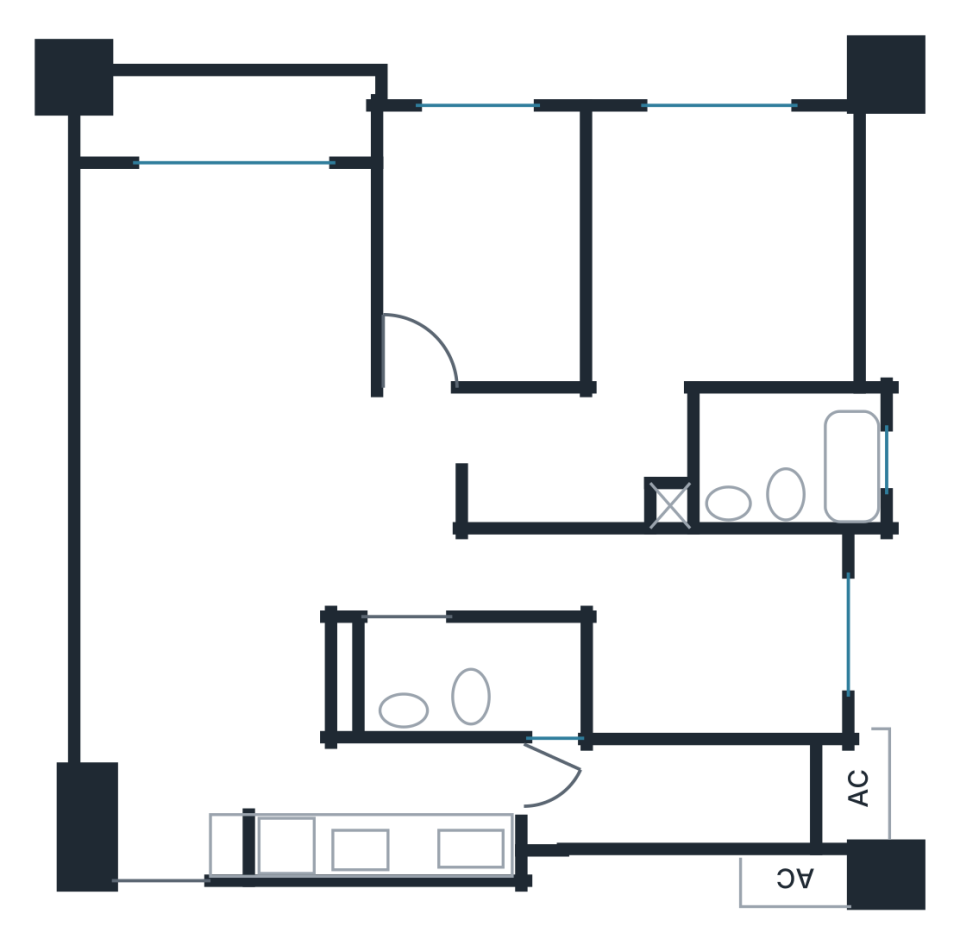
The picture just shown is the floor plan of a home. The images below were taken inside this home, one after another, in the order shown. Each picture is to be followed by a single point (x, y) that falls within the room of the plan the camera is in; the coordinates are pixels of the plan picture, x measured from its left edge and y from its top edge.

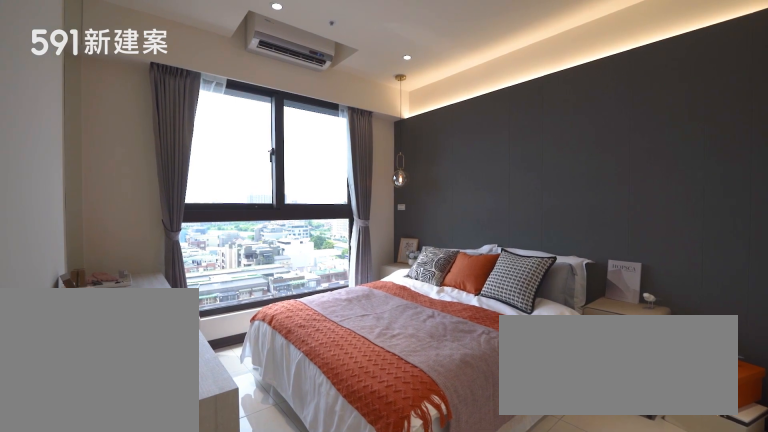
(676, 300)
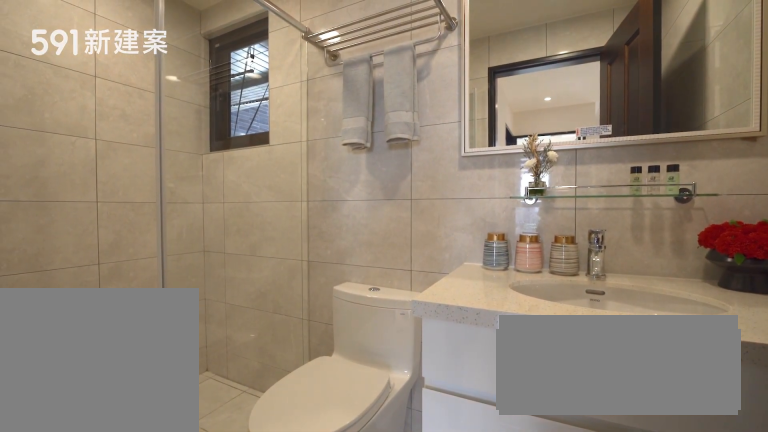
(478, 679)
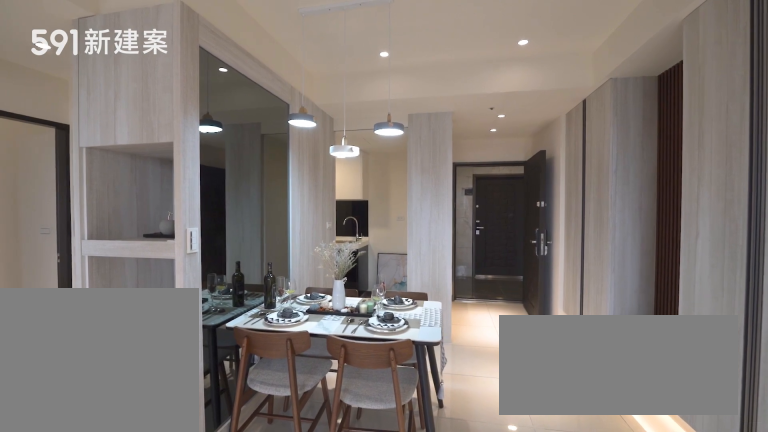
(200, 616)
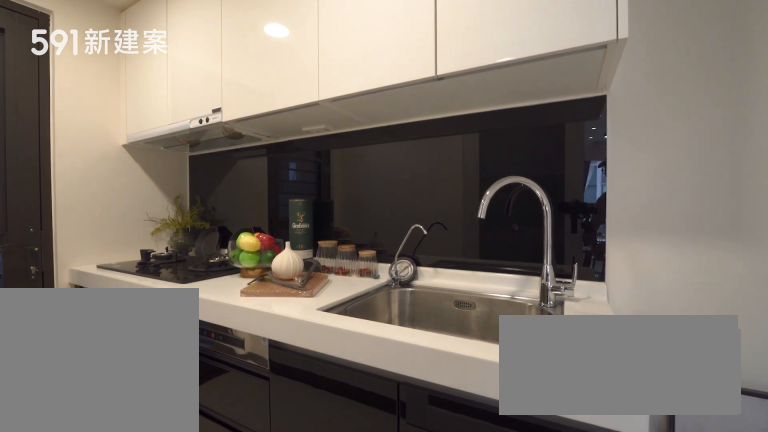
(380, 808)
